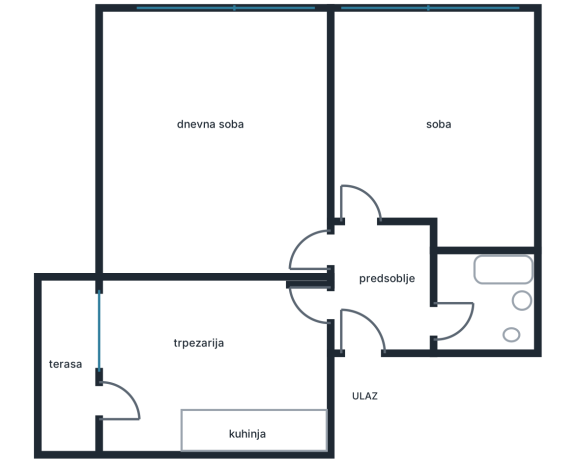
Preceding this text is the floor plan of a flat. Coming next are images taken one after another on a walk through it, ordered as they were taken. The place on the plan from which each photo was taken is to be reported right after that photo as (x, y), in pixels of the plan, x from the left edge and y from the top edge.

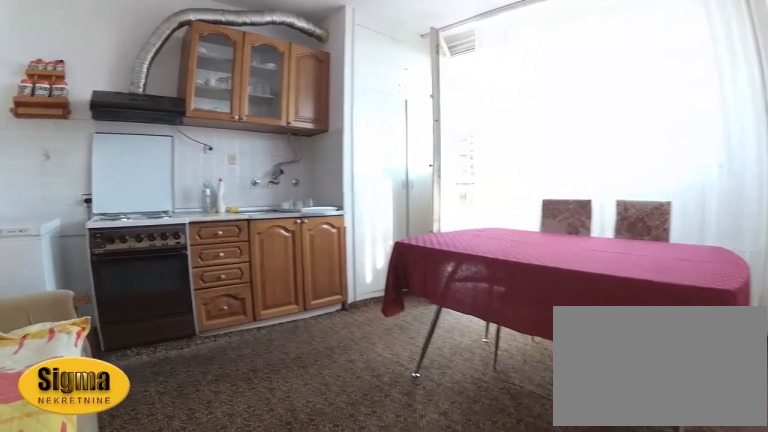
(271, 316)
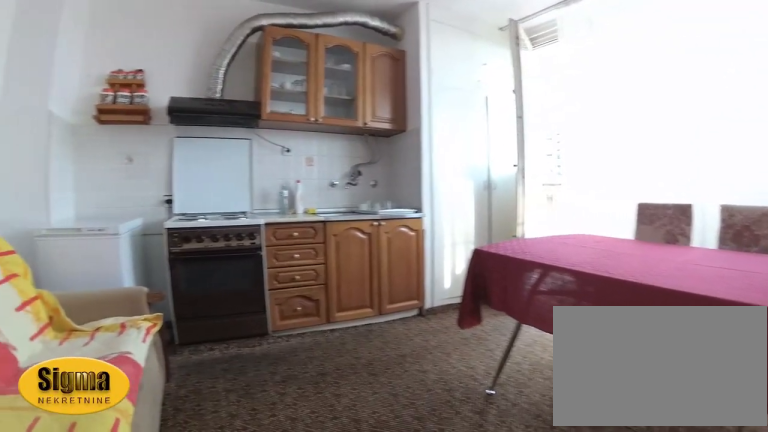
(271, 316)
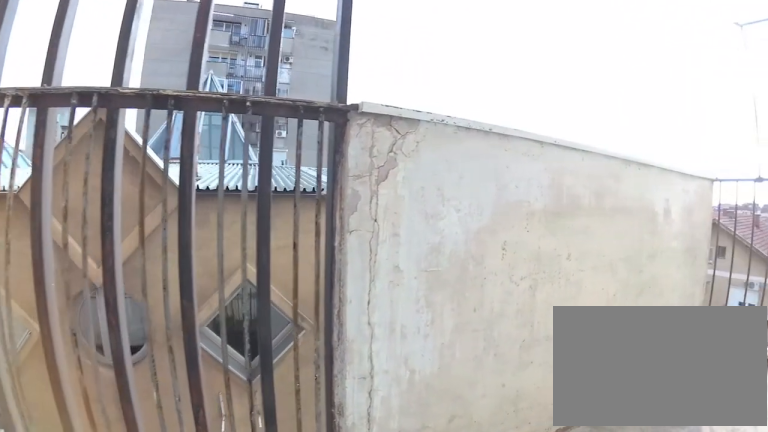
(96, 415)
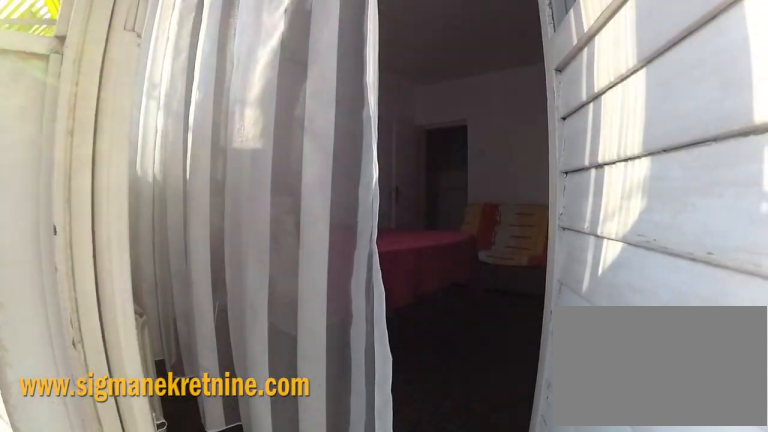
(59, 415)
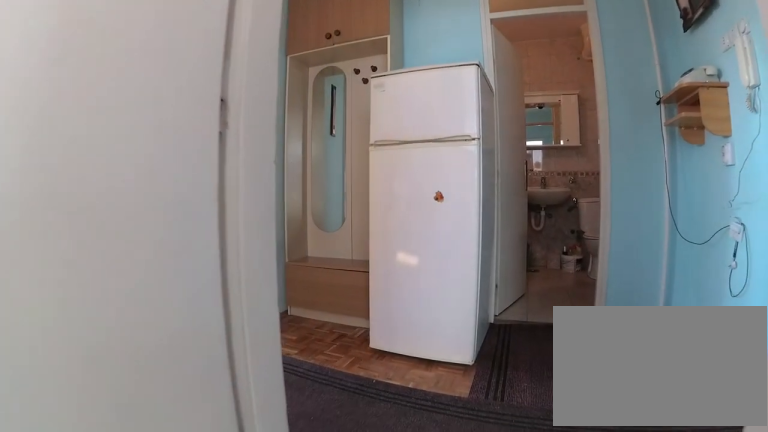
(287, 330)
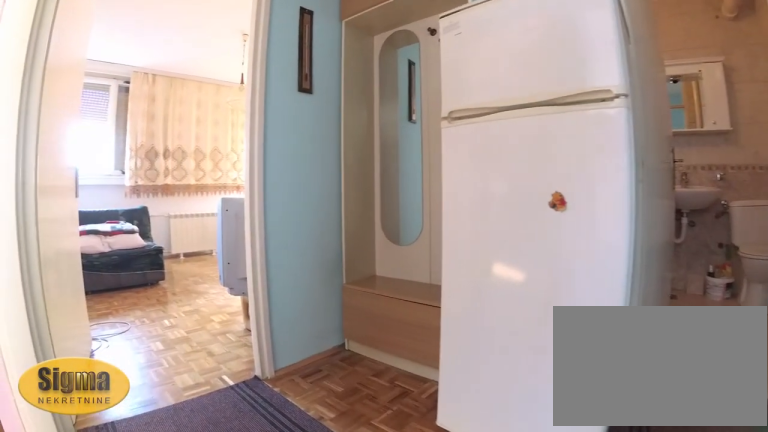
(330, 326)
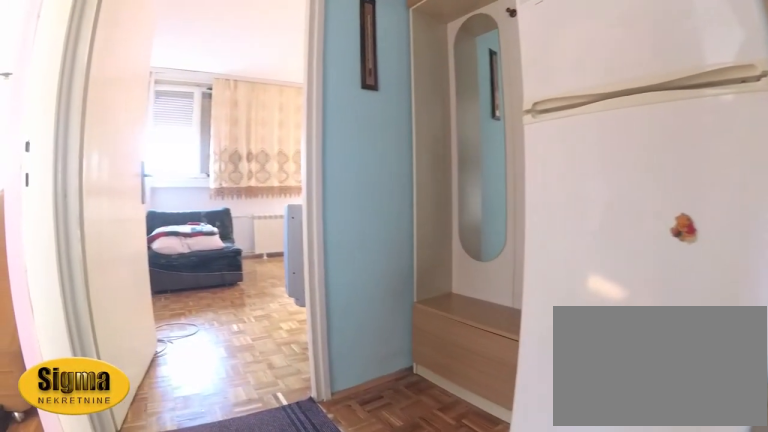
(352, 325)
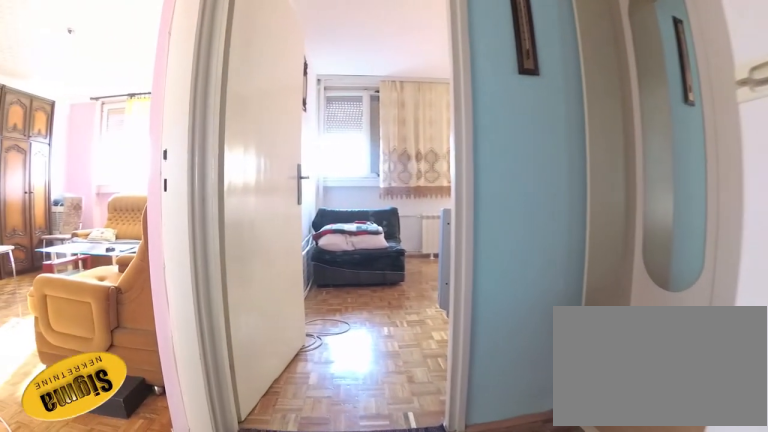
(383, 316)
